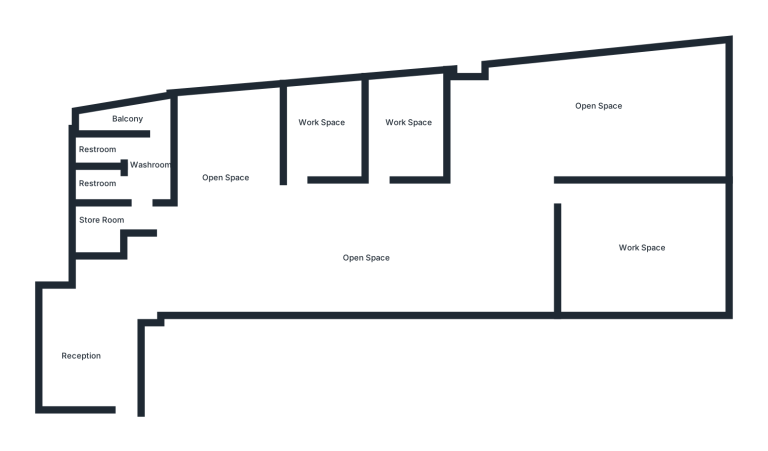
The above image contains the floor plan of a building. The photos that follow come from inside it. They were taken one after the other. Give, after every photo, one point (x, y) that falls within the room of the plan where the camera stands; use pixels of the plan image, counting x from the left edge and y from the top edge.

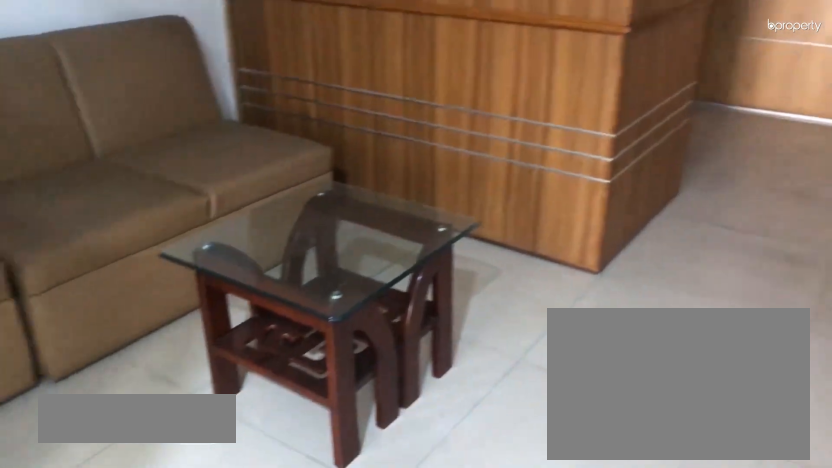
(88, 338)
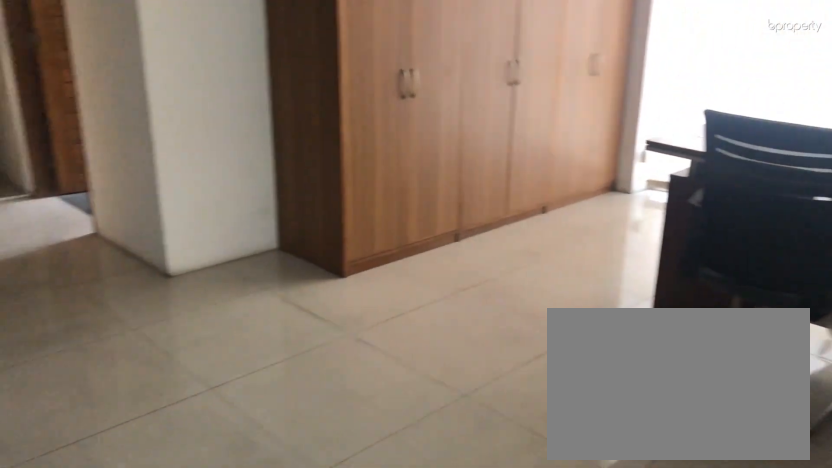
(350, 262)
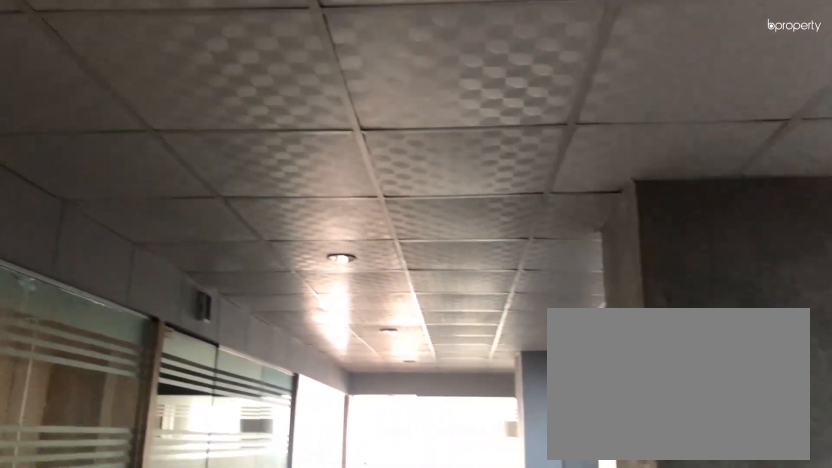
(347, 263)
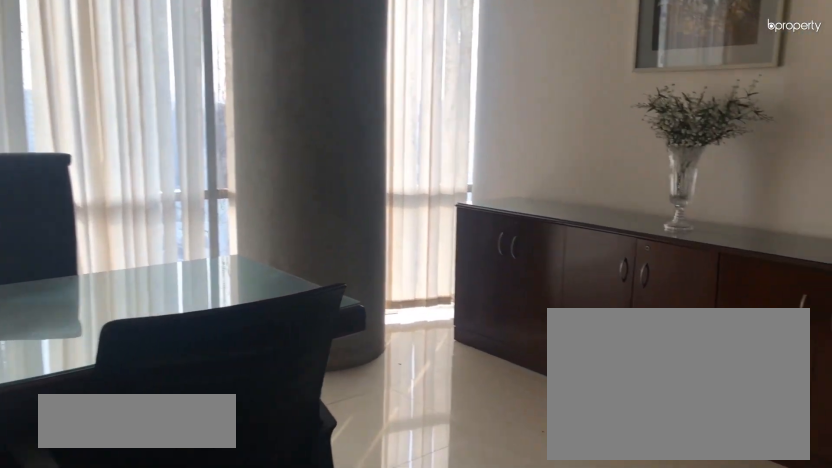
(633, 238)
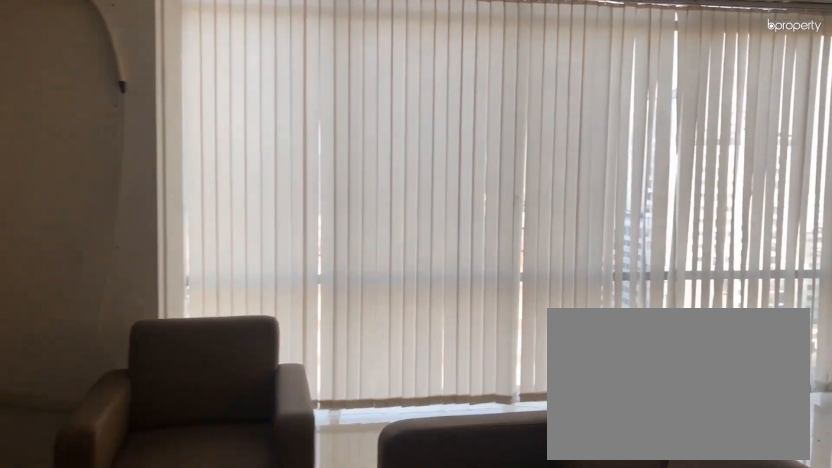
(540, 133)
